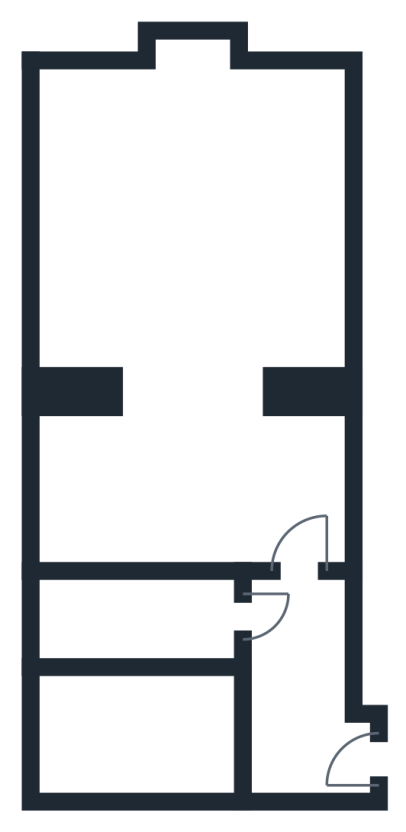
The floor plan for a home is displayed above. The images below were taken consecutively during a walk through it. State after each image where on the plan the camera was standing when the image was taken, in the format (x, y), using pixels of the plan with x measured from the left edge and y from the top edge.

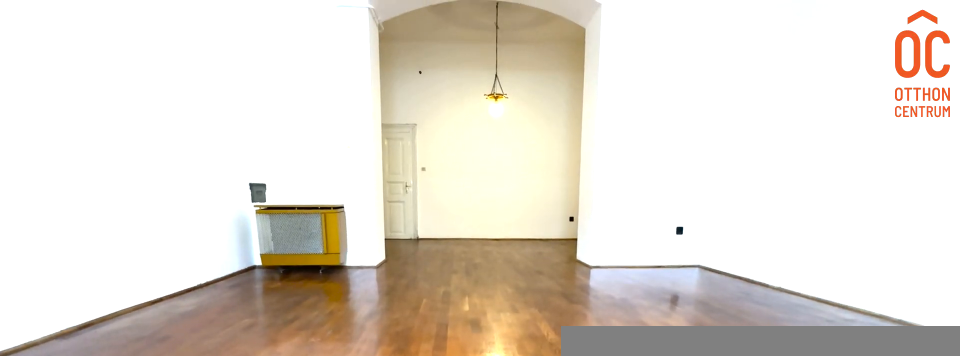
(191, 112)
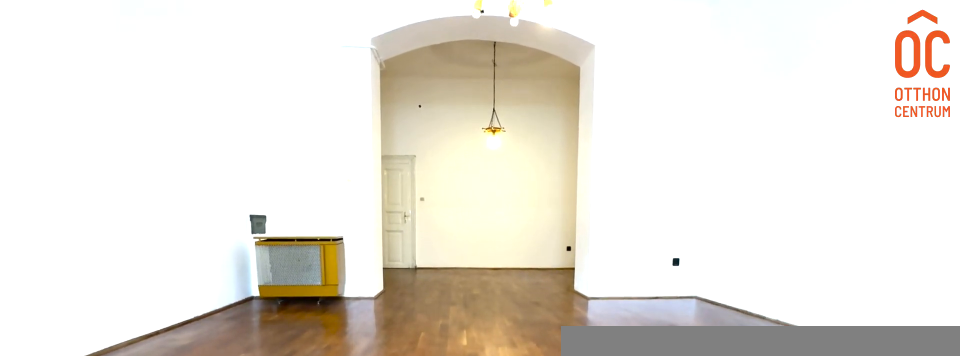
(191, 112)
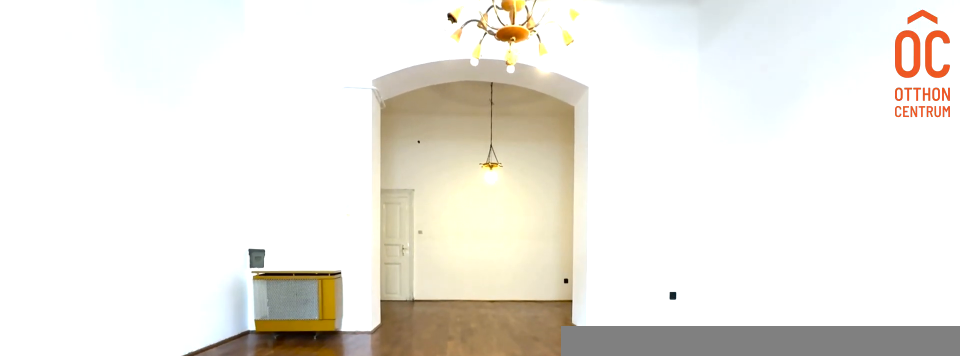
(191, 111)
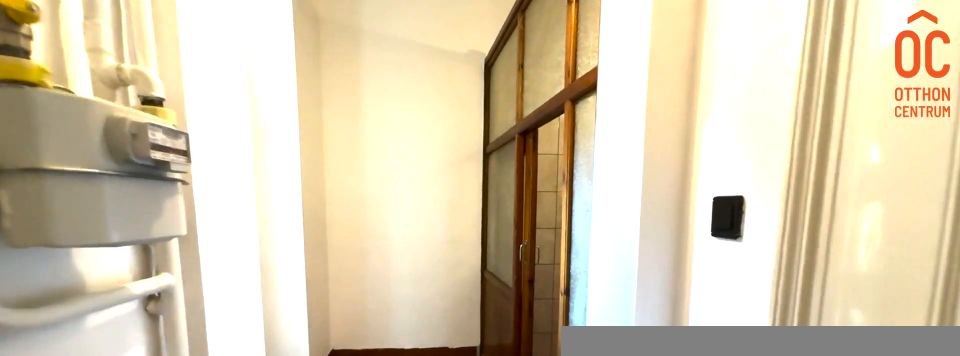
(318, 670)
